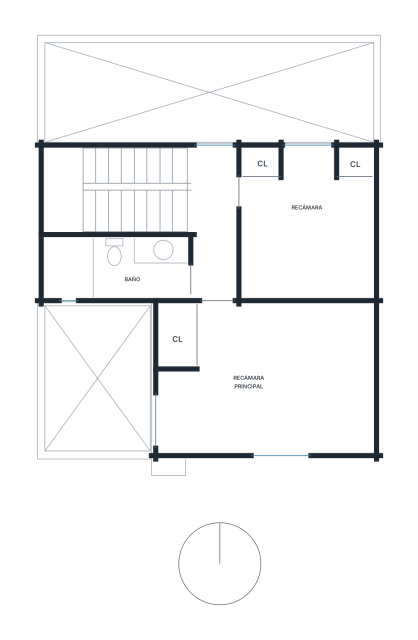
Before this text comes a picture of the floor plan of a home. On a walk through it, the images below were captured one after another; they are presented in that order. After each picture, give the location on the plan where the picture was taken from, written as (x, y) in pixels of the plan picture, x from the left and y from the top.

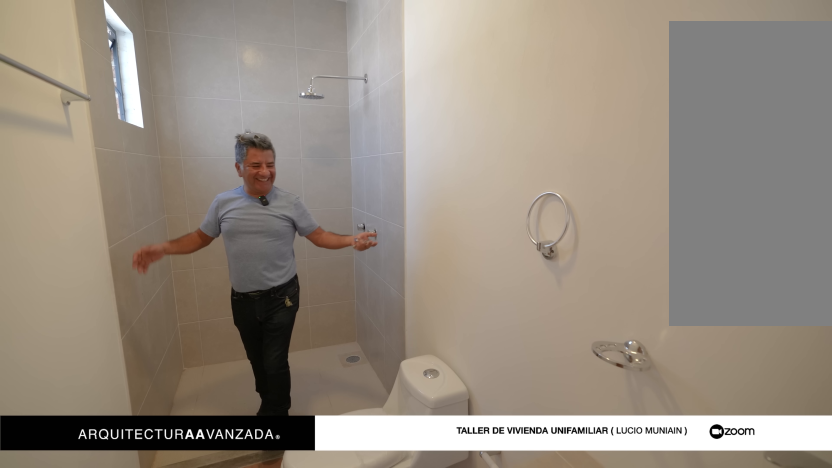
(168, 279)
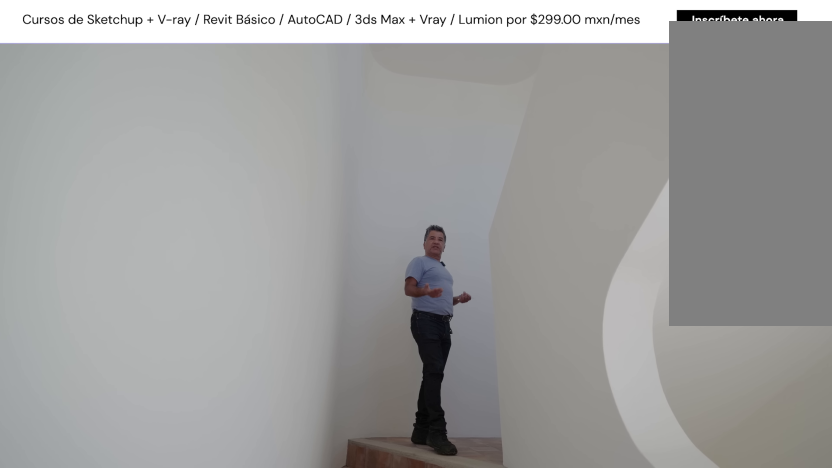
(192, 205)
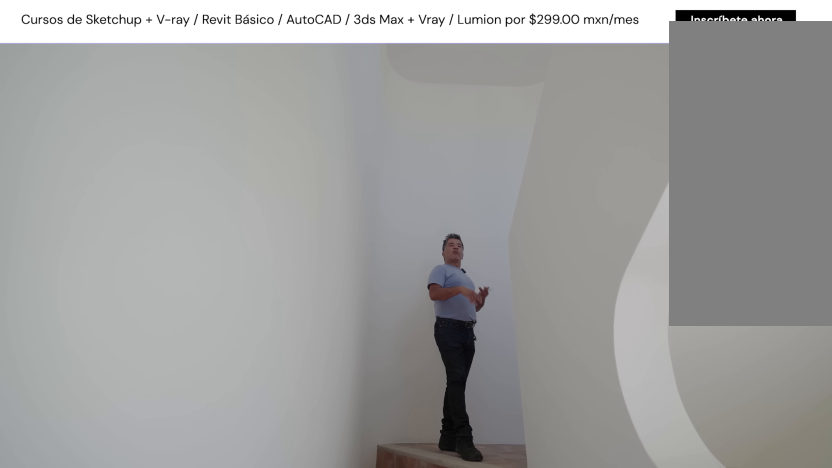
(181, 207)
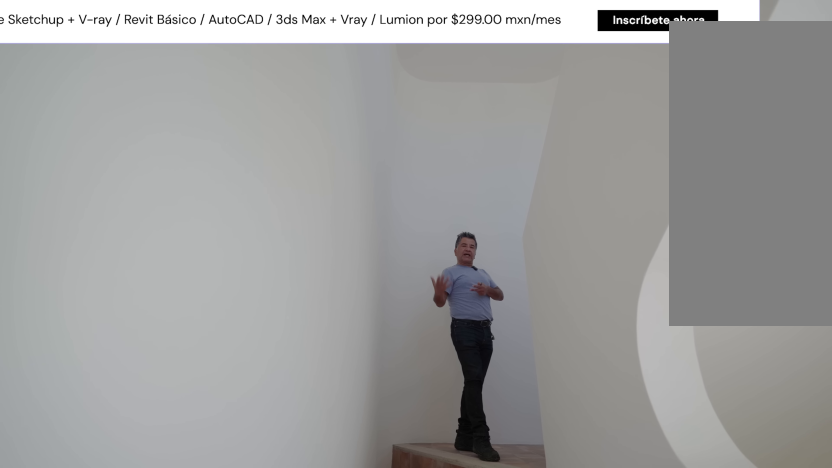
(181, 207)
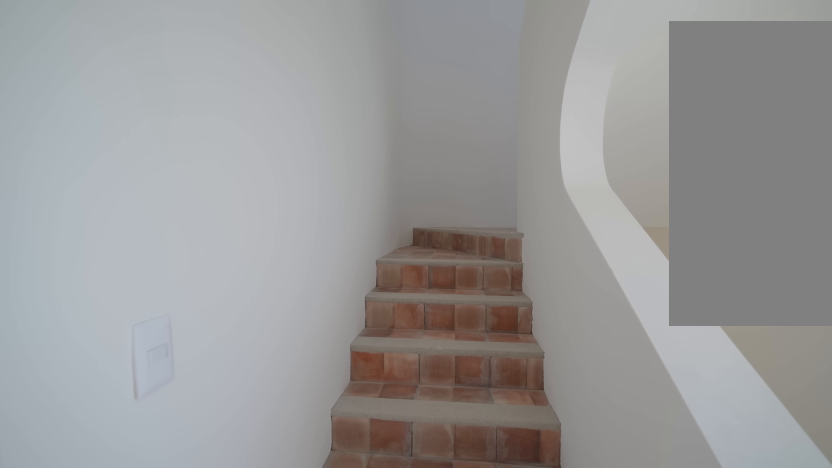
(180, 211)
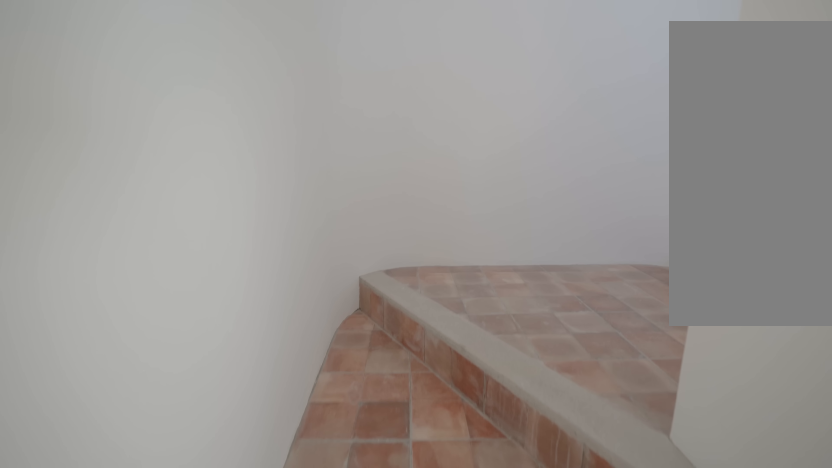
(181, 211)
